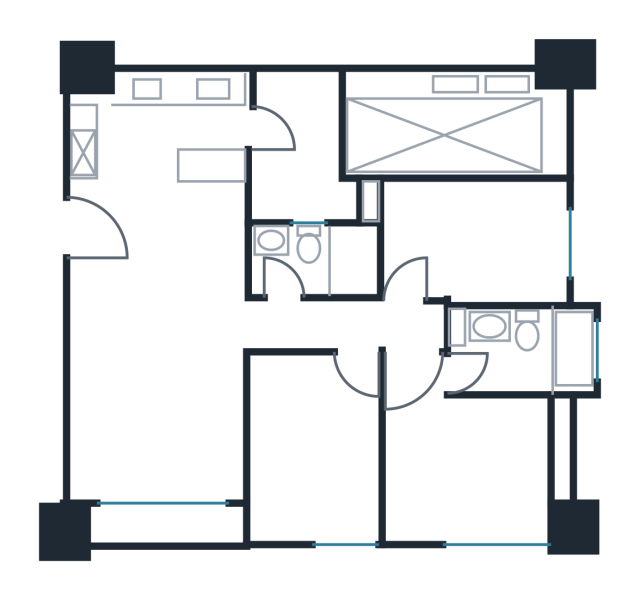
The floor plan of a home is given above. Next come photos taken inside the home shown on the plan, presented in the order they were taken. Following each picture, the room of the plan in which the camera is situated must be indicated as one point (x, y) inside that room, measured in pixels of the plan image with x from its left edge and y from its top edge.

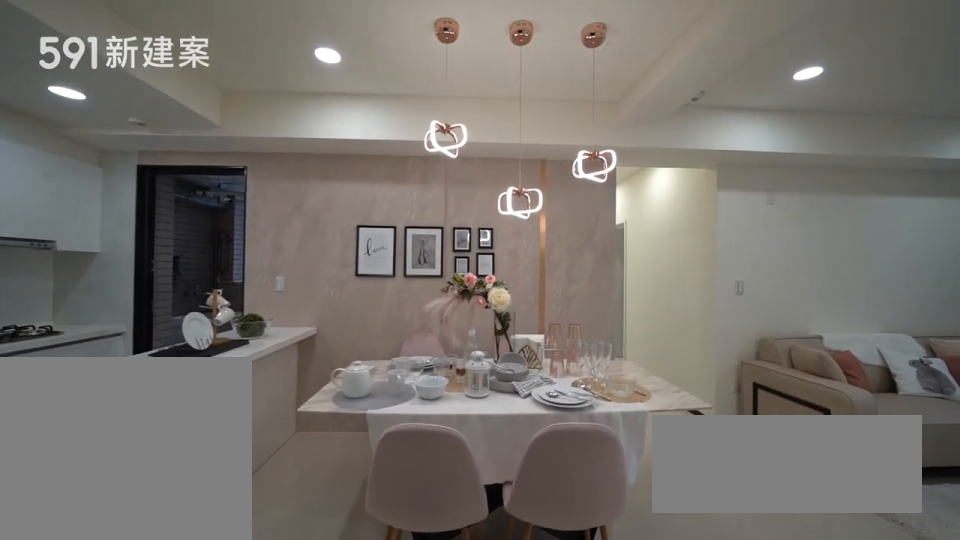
(181, 242)
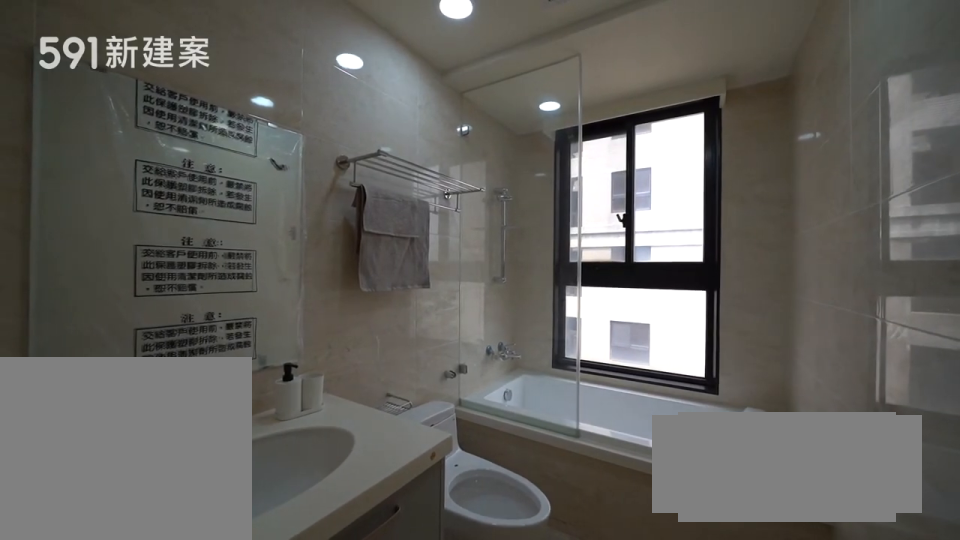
(527, 350)
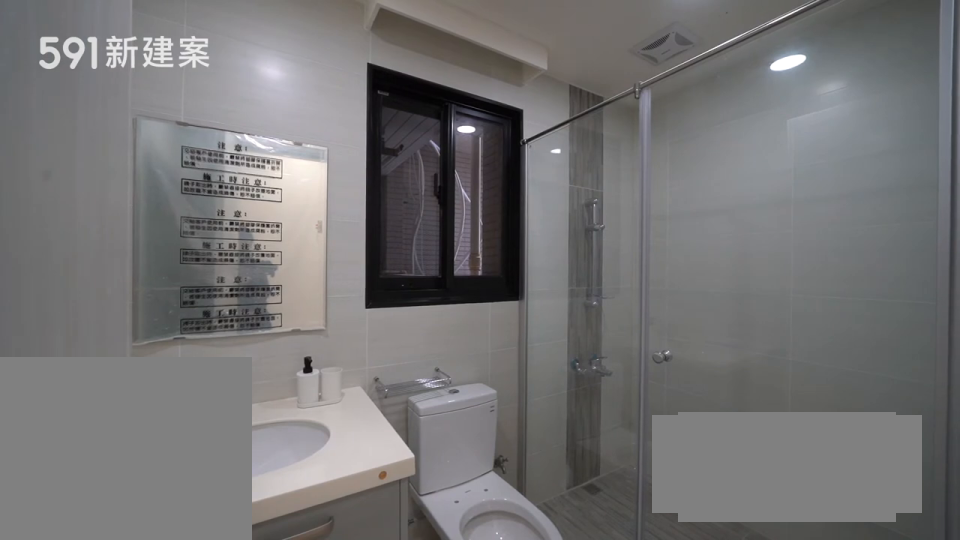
(318, 259)
